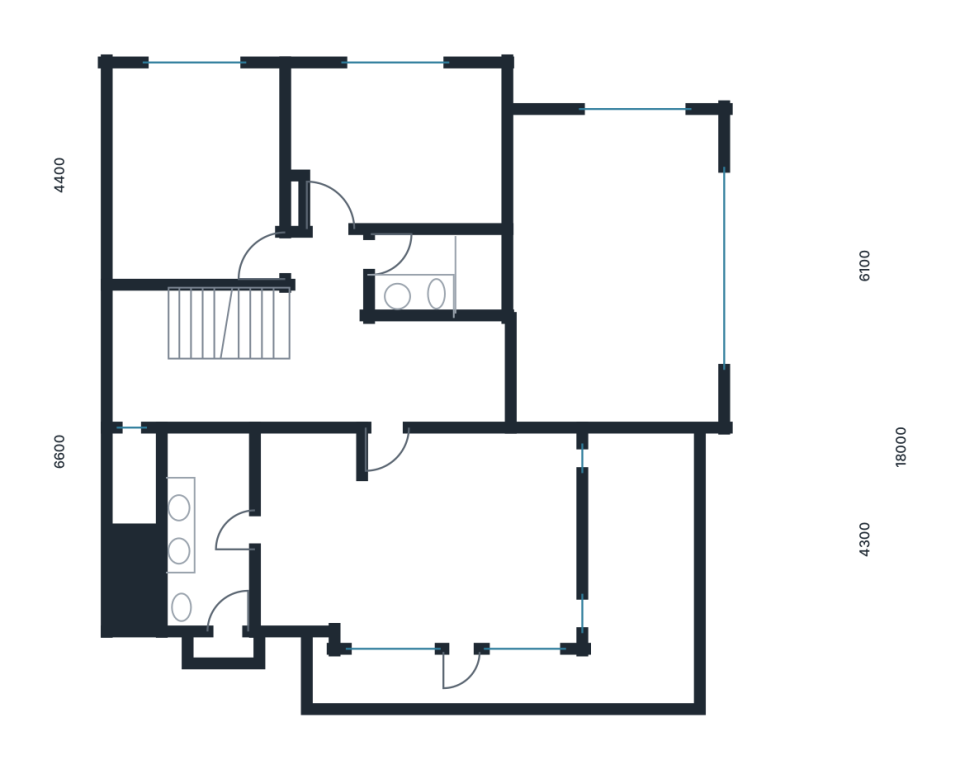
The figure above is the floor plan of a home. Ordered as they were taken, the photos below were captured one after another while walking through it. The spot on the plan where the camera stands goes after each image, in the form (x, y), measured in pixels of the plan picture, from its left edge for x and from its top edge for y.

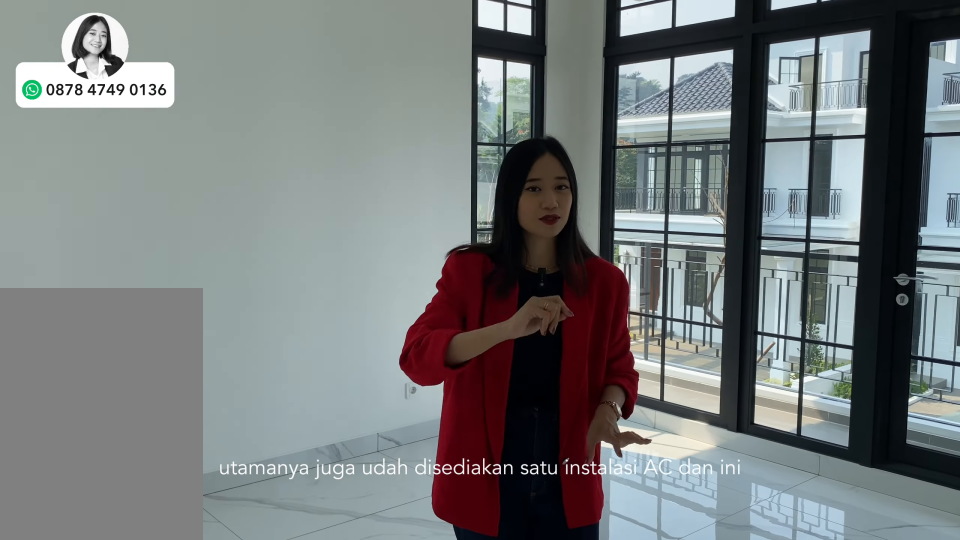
(486, 505)
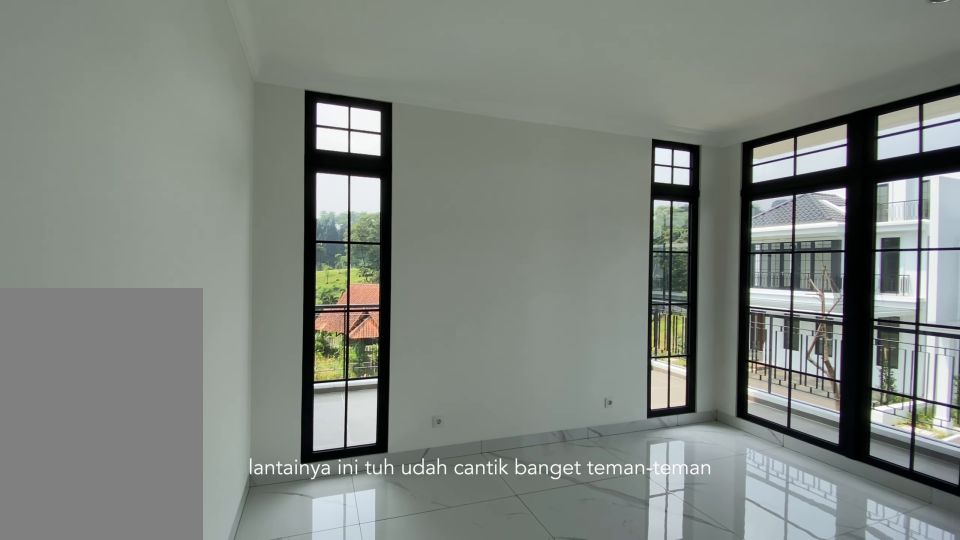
(486, 505)
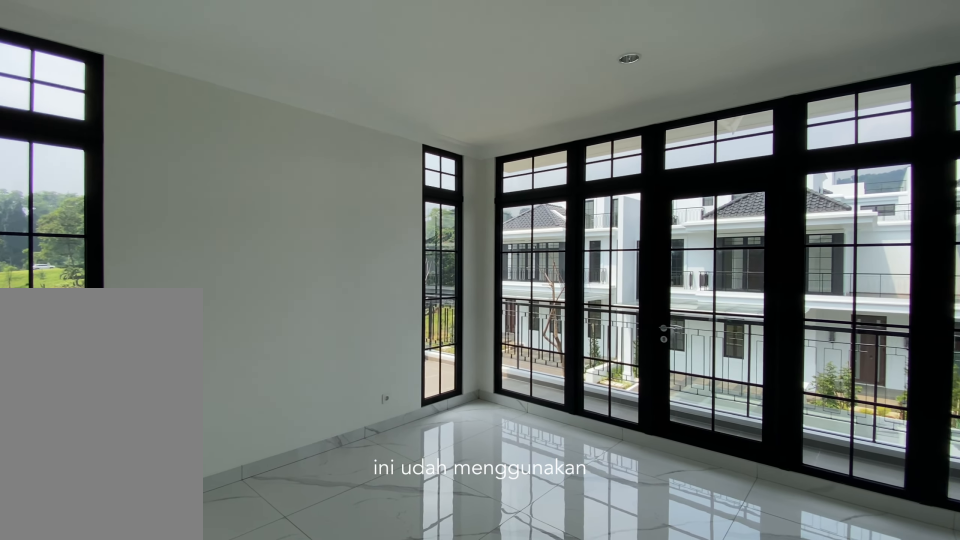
(486, 505)
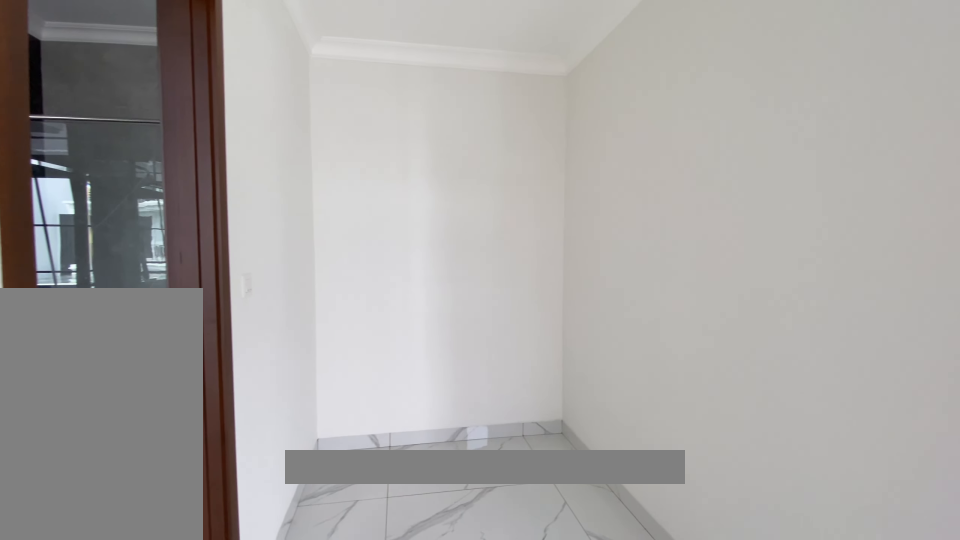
(304, 478)
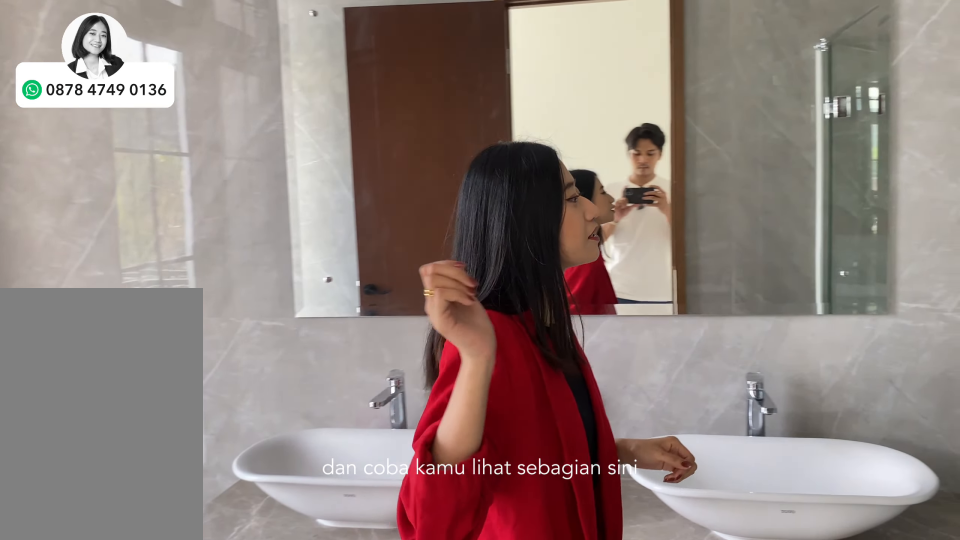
(221, 518)
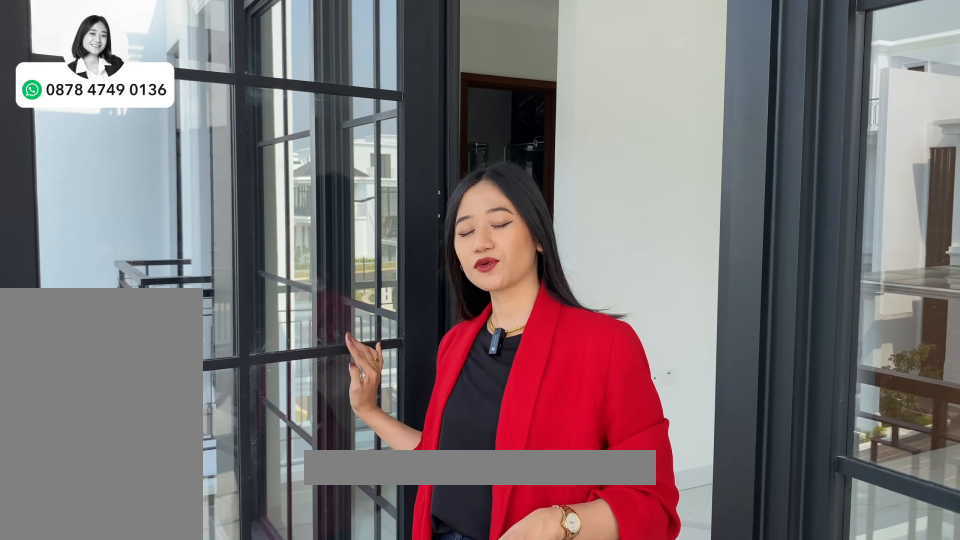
(503, 683)
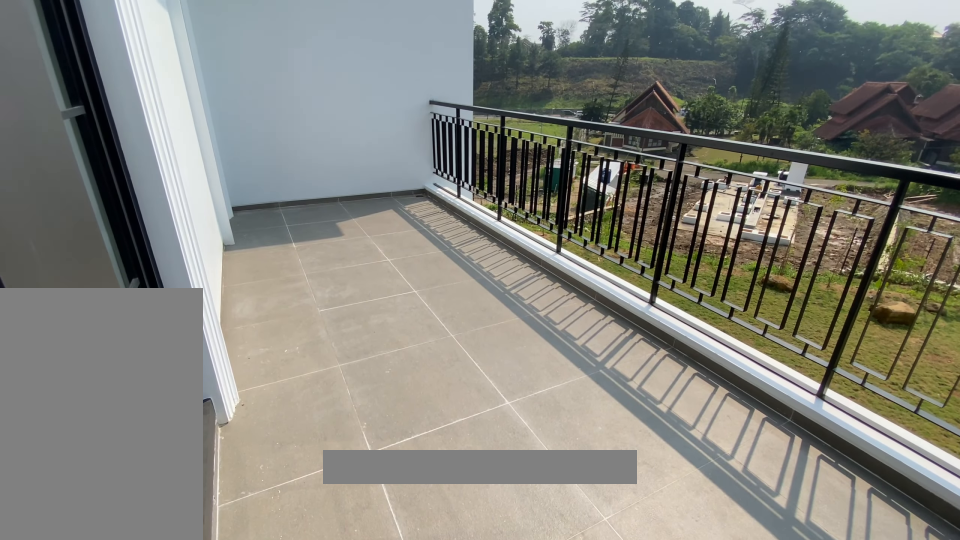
(653, 552)
